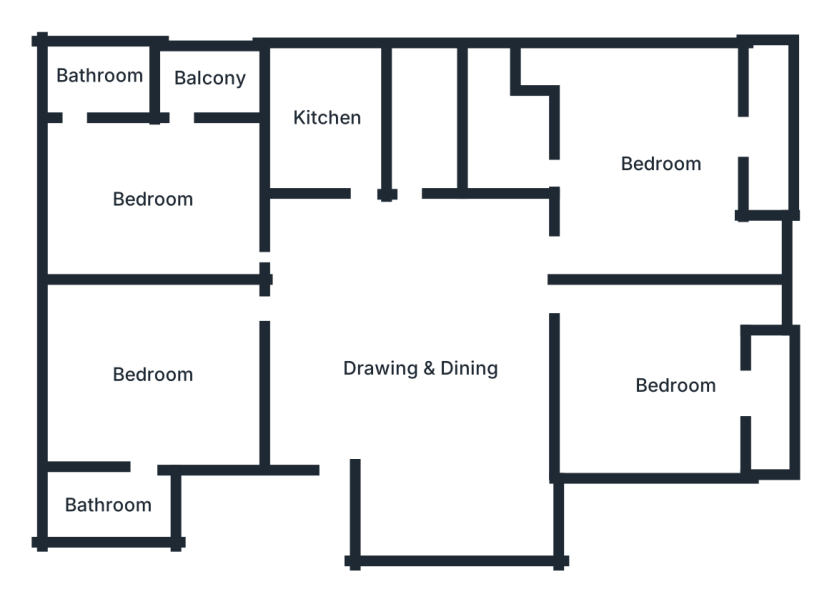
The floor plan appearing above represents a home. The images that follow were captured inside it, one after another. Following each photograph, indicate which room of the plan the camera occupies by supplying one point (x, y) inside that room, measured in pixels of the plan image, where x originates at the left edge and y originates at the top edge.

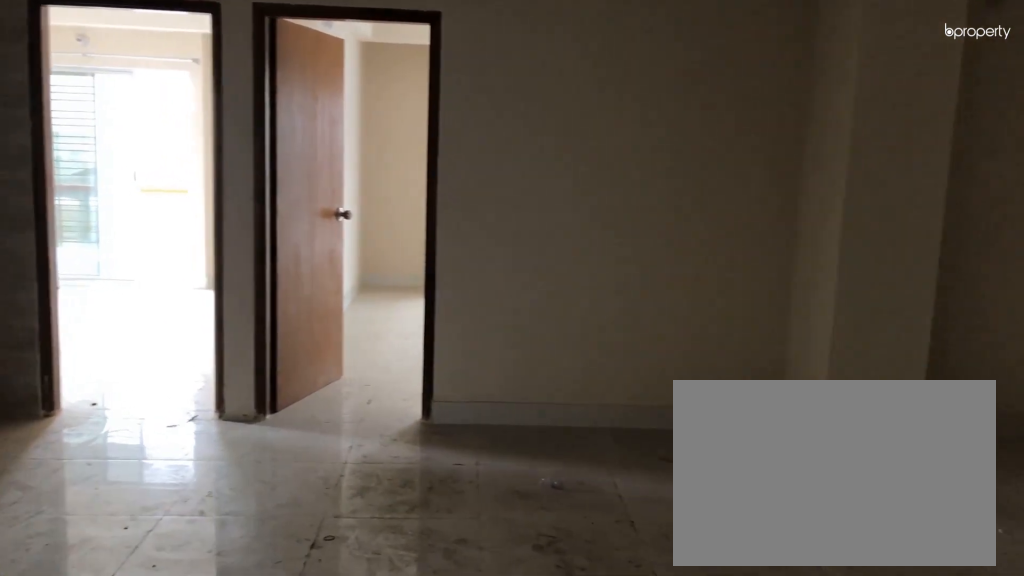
(430, 365)
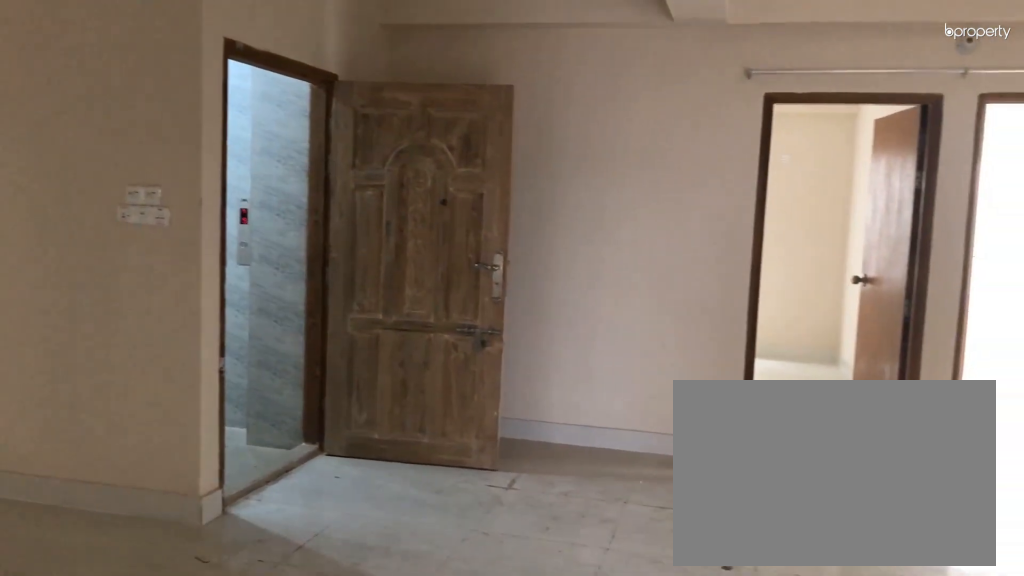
(430, 365)
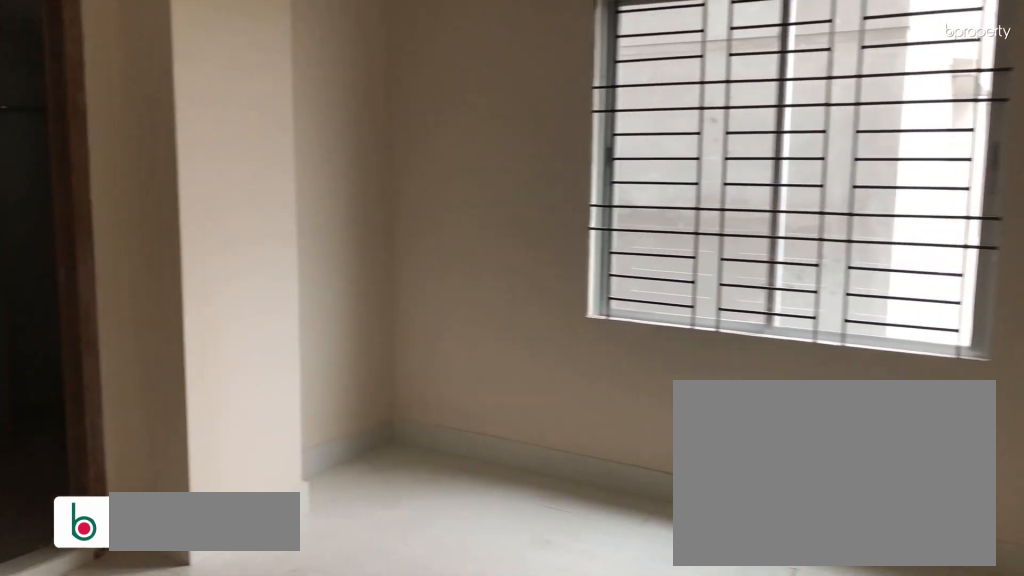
(154, 374)
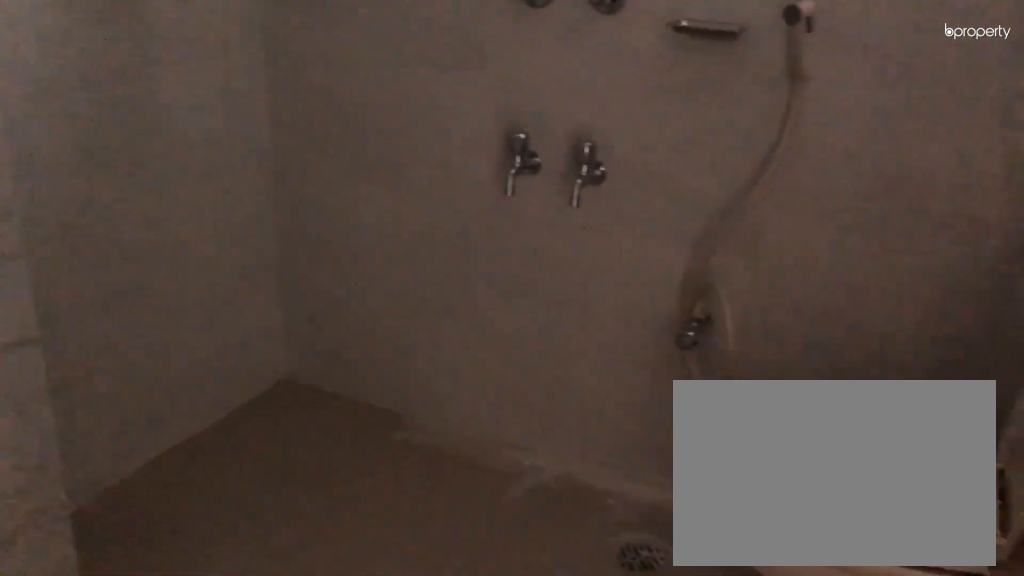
(111, 507)
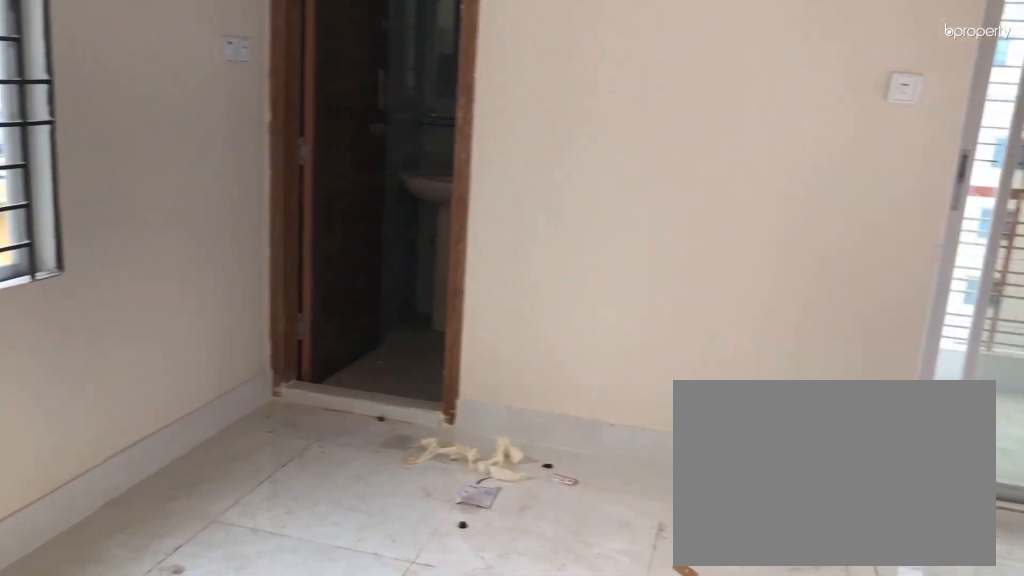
(154, 198)
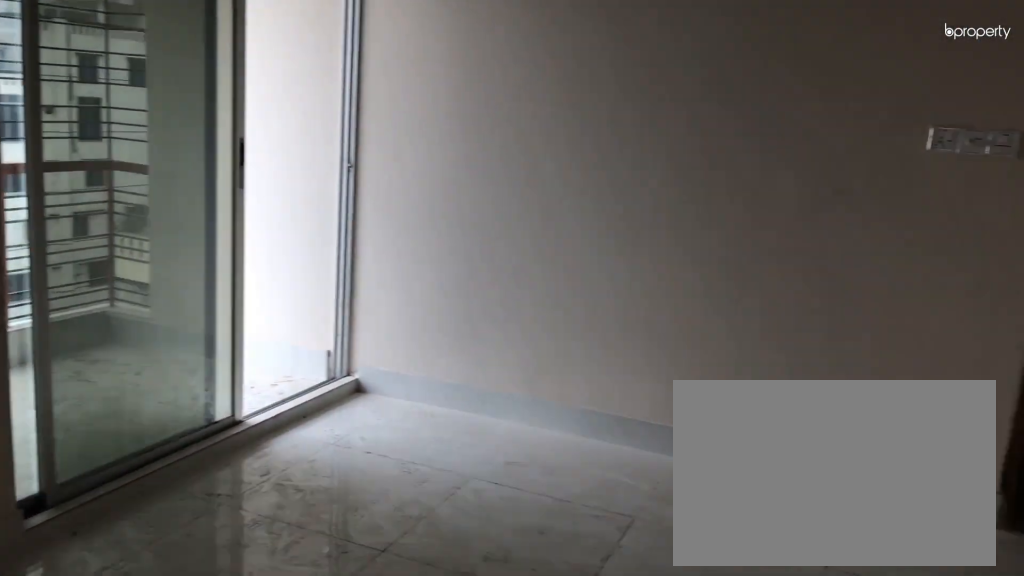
(154, 198)
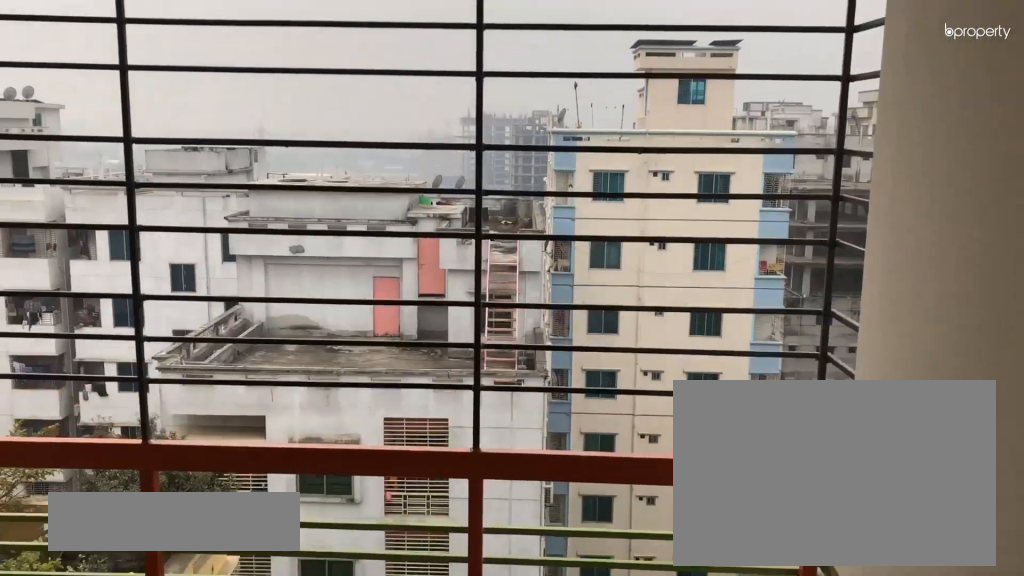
(208, 80)
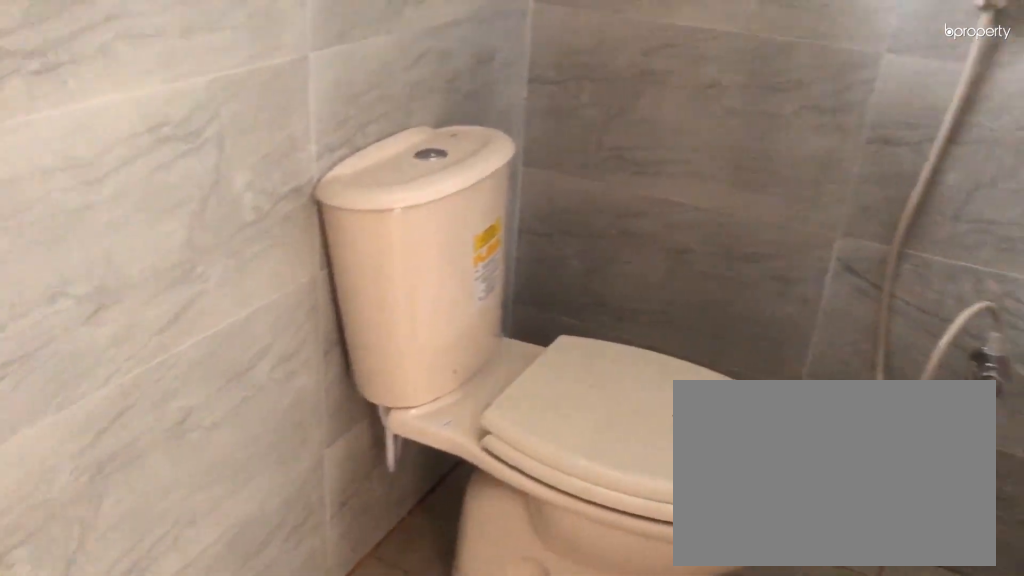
(101, 80)
